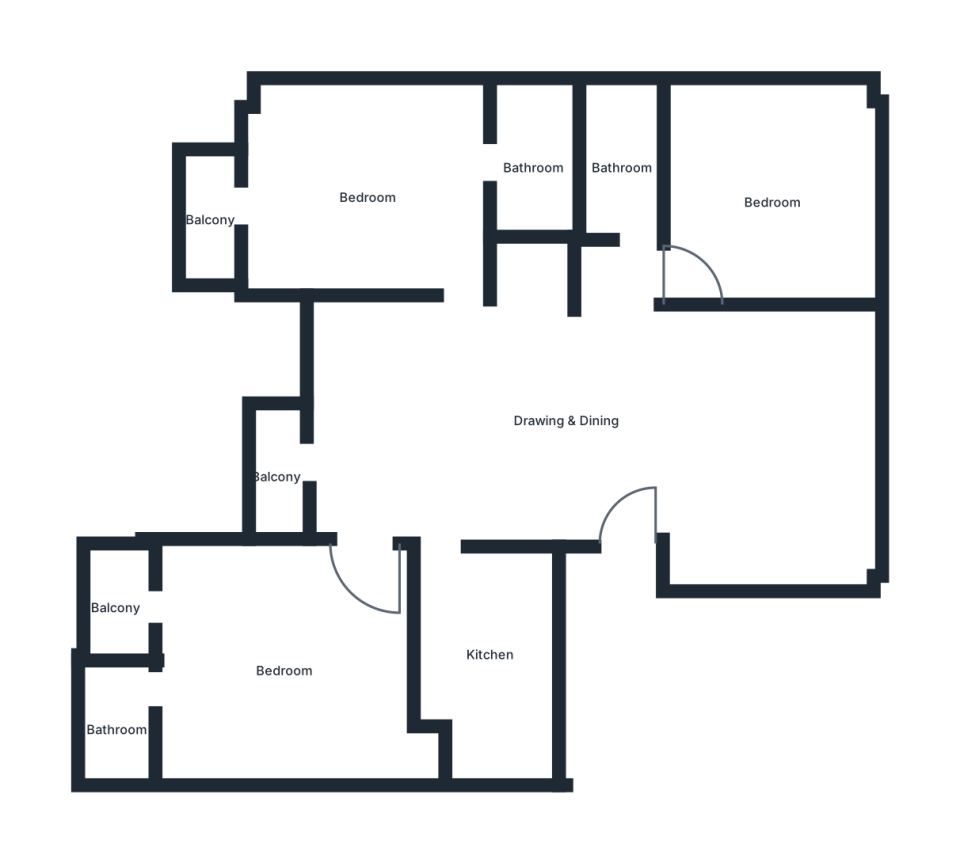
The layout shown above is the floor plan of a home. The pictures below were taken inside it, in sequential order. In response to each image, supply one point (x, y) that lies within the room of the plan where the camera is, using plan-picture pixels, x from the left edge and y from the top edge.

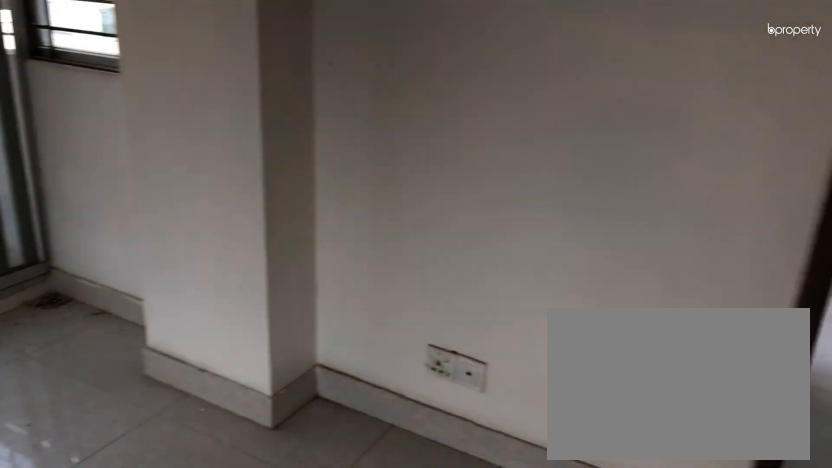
(285, 673)
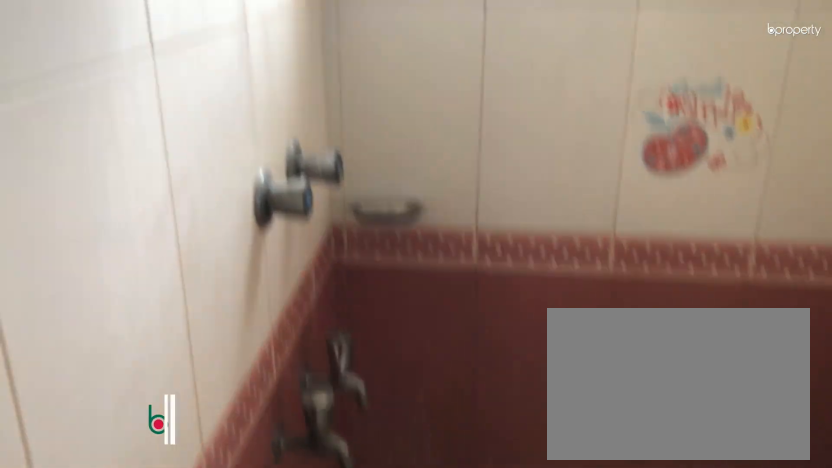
(116, 729)
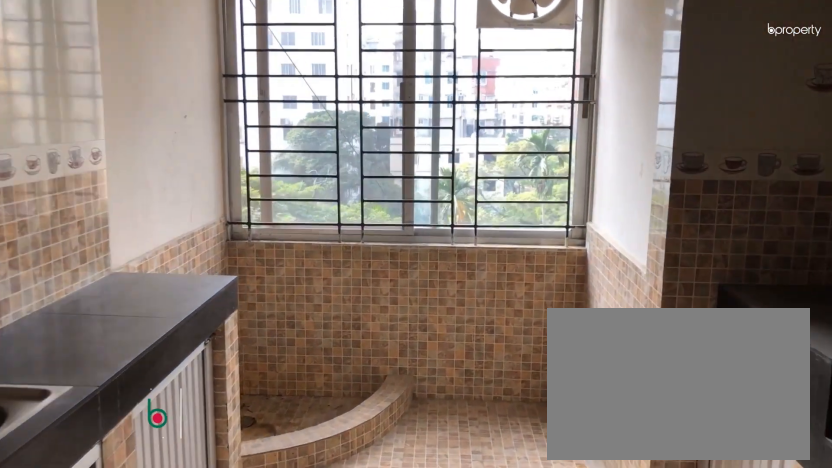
(488, 655)
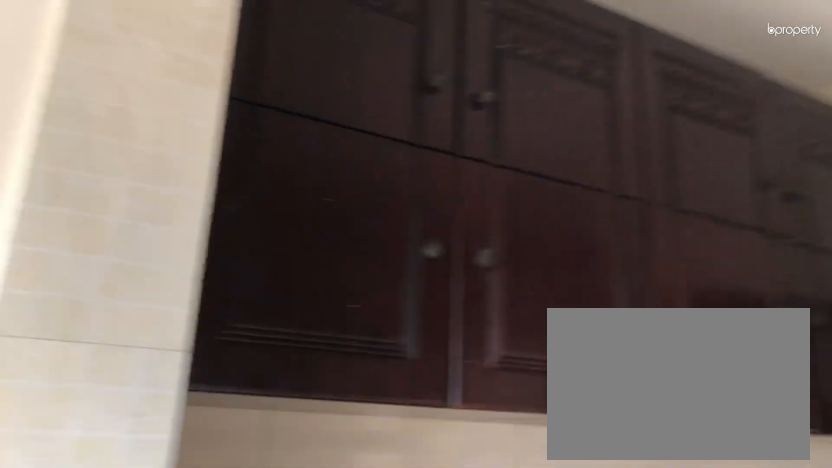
(488, 655)
